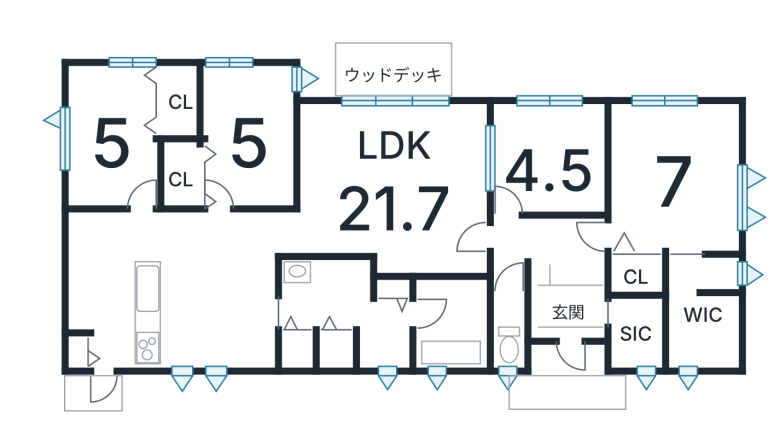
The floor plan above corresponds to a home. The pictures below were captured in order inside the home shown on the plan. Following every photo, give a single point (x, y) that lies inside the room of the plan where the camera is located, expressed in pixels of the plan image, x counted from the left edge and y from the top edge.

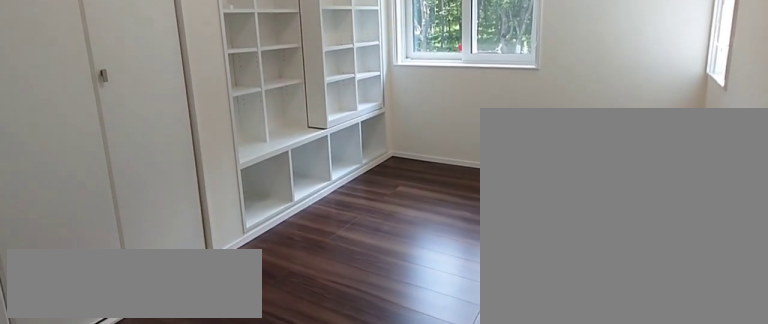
(246, 168)
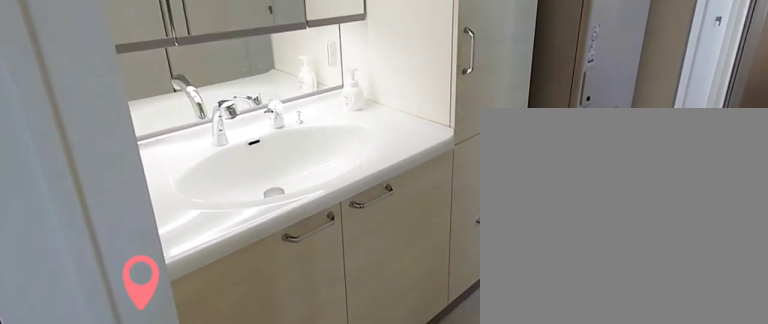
(333, 311)
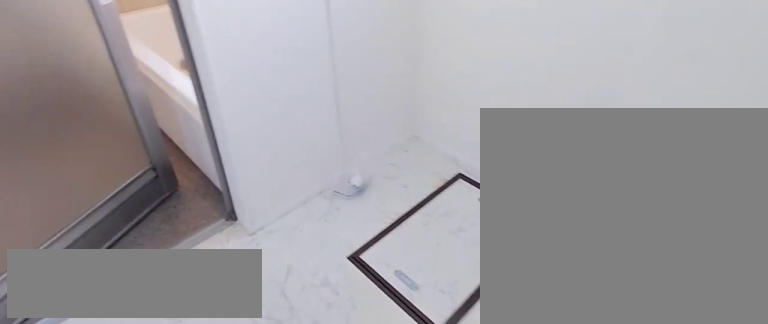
(333, 311)
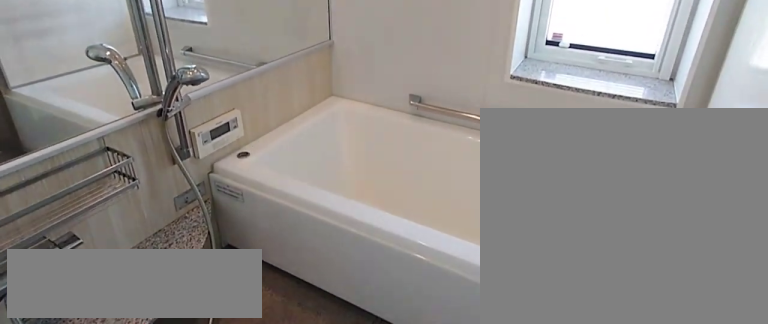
(451, 341)
